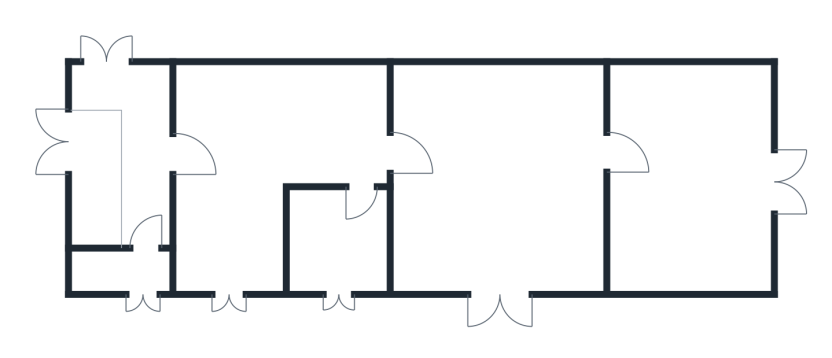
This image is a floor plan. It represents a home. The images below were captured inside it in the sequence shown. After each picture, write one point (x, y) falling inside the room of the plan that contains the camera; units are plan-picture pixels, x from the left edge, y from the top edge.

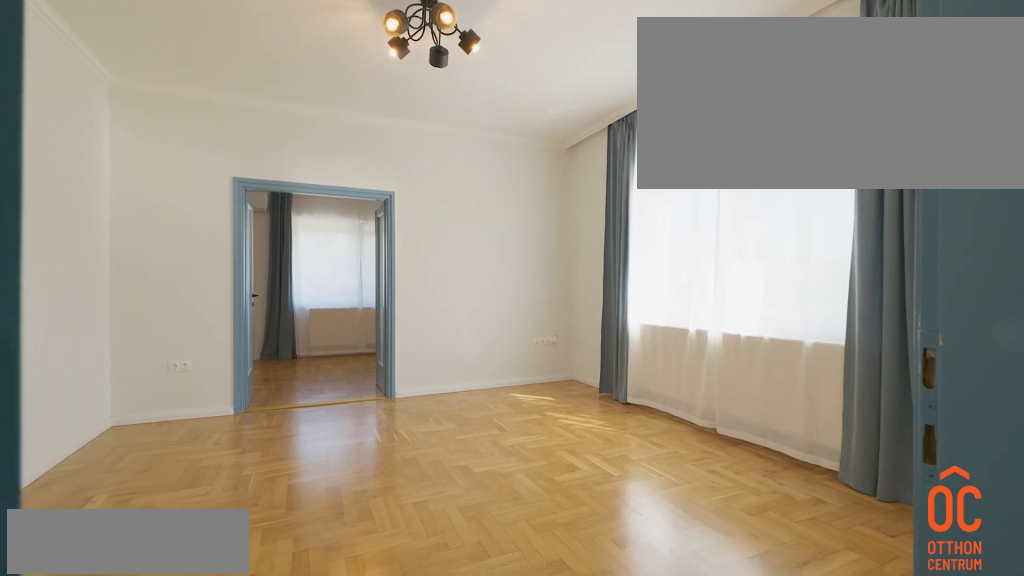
(497, 179)
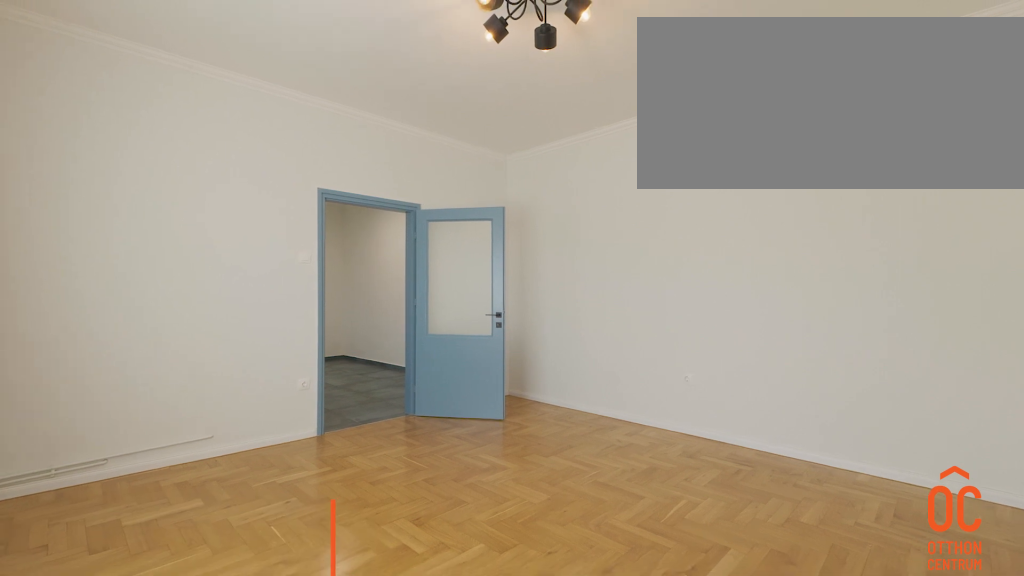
(497, 179)
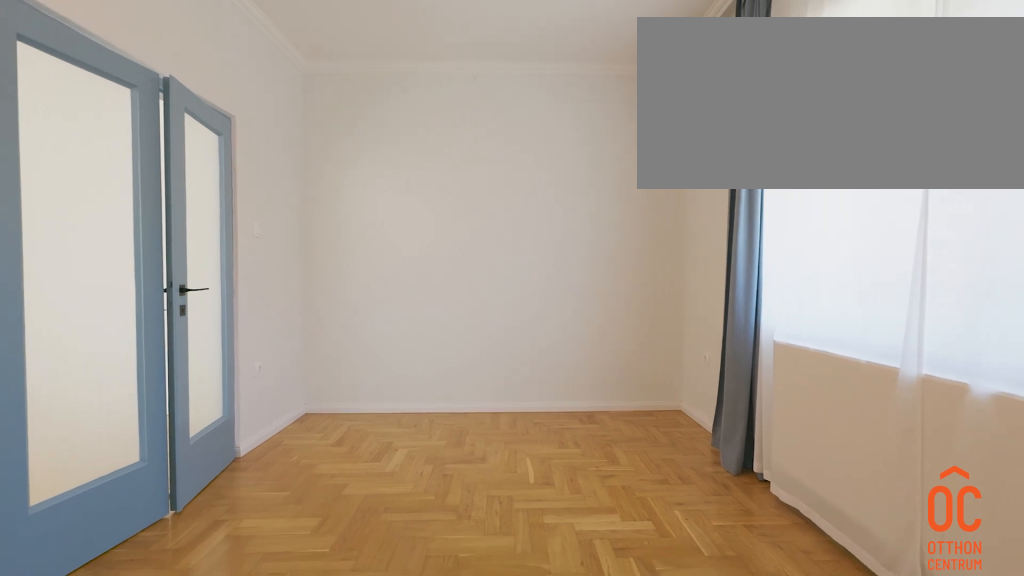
(688, 227)
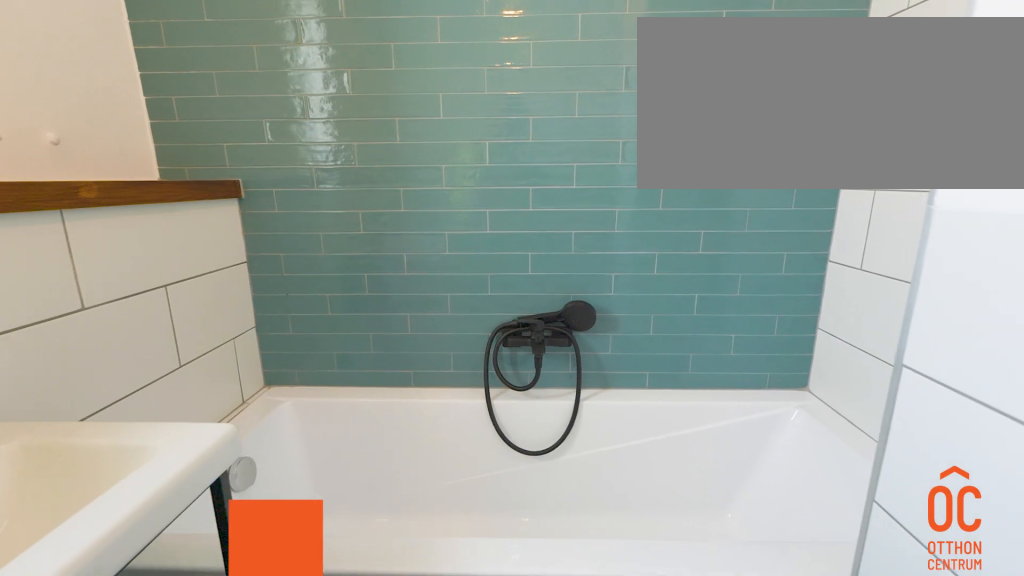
(339, 227)
